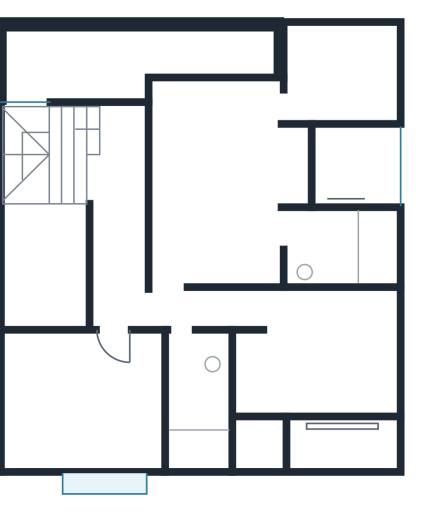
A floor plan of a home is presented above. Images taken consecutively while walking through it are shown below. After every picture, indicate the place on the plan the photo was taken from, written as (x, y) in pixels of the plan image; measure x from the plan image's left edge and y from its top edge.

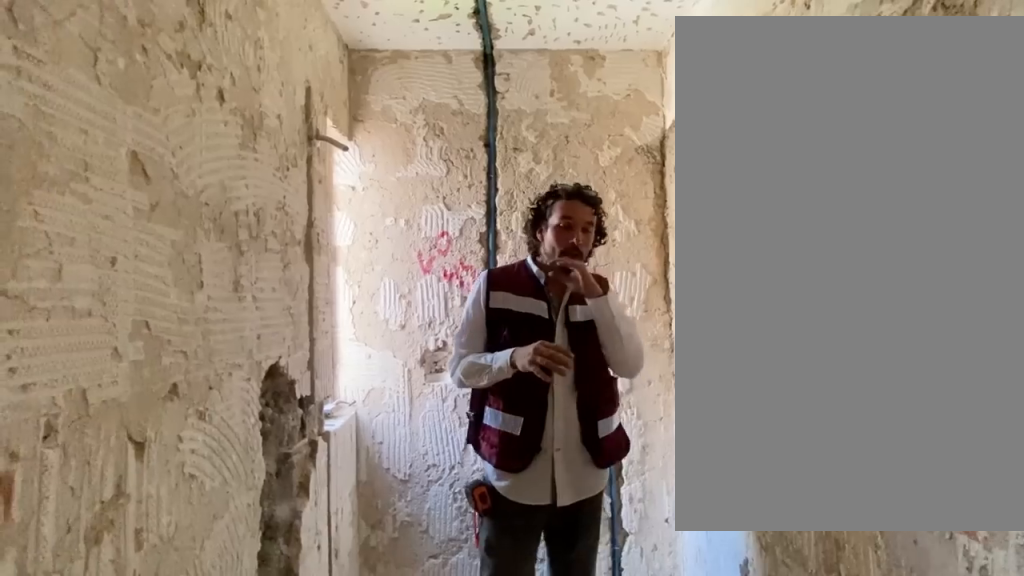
(184, 338)
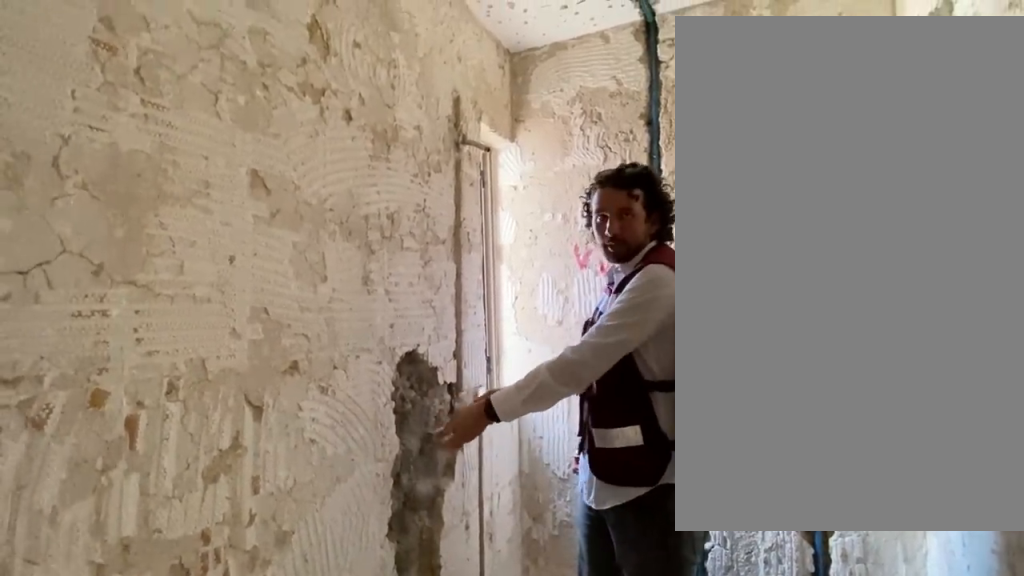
(183, 339)
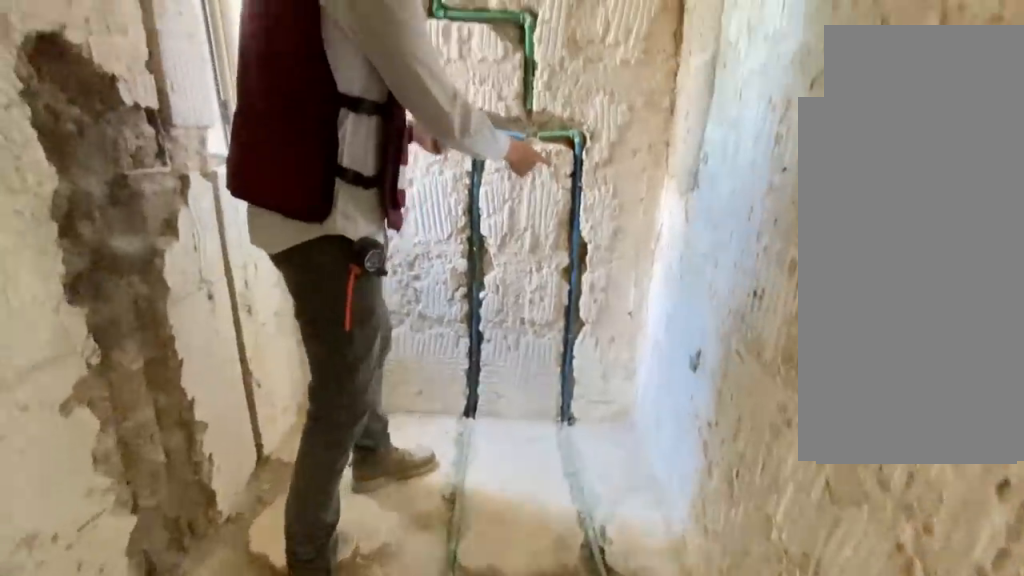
(189, 353)
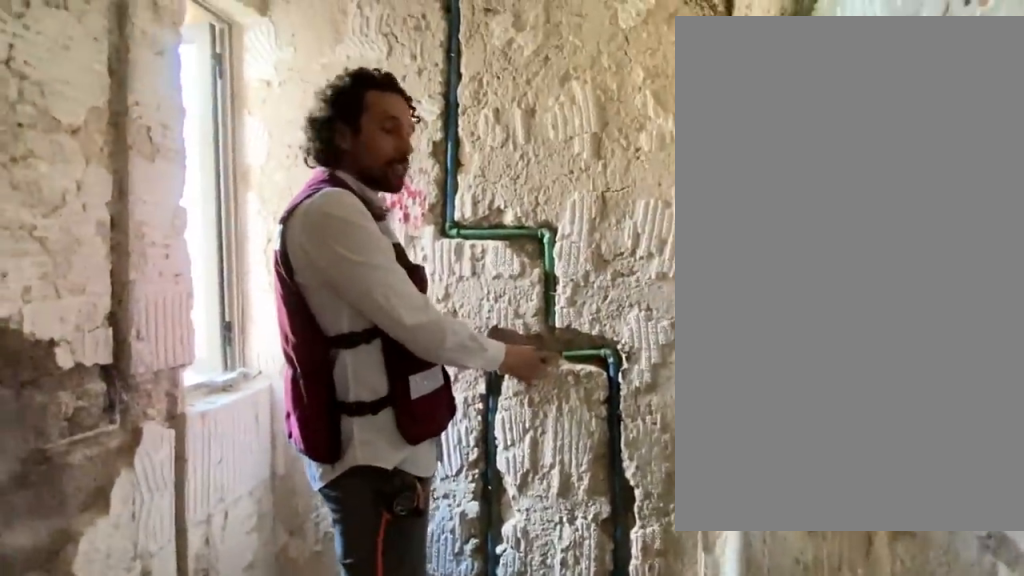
(190, 354)
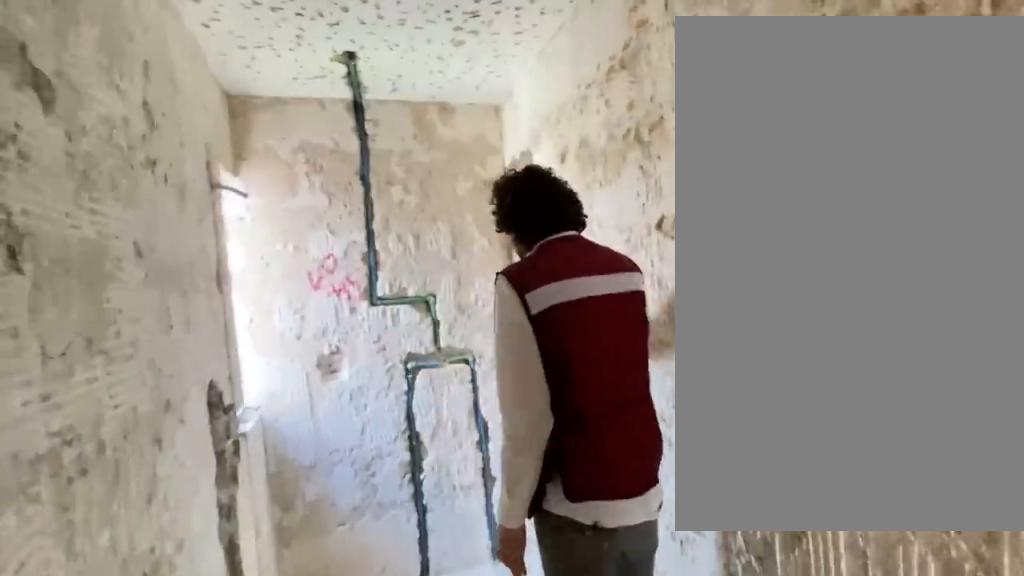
(186, 351)
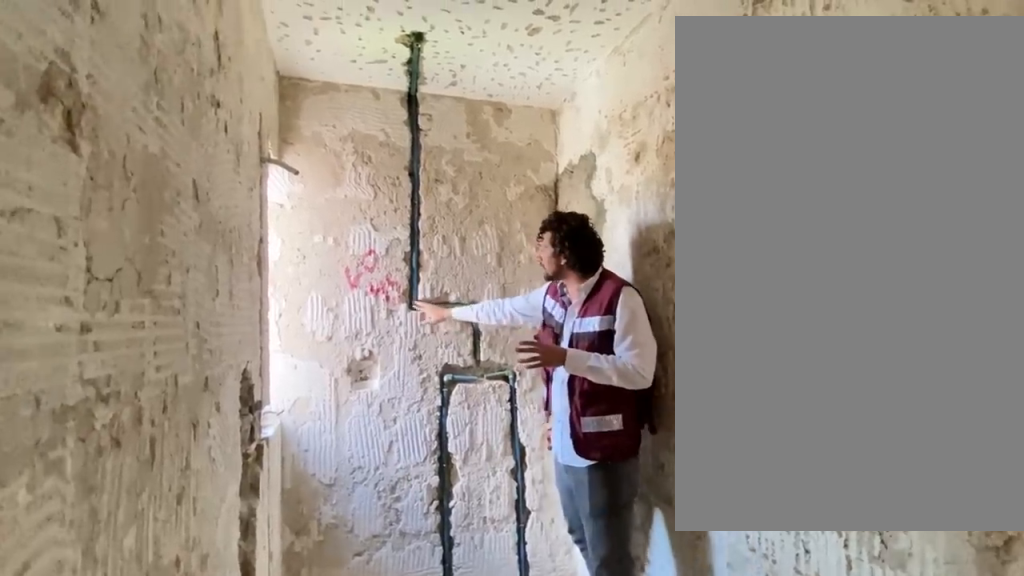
(189, 368)
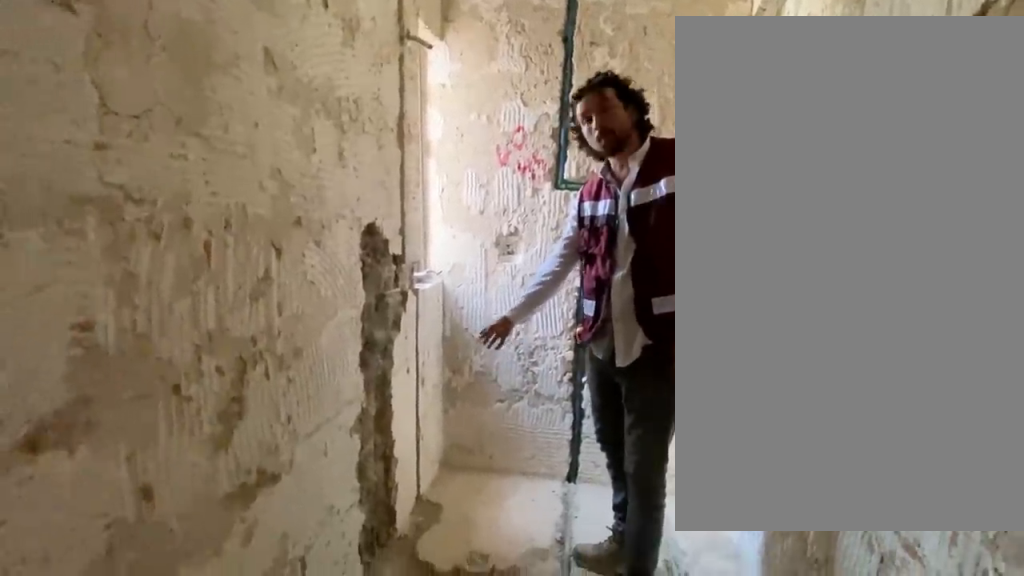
(184, 391)
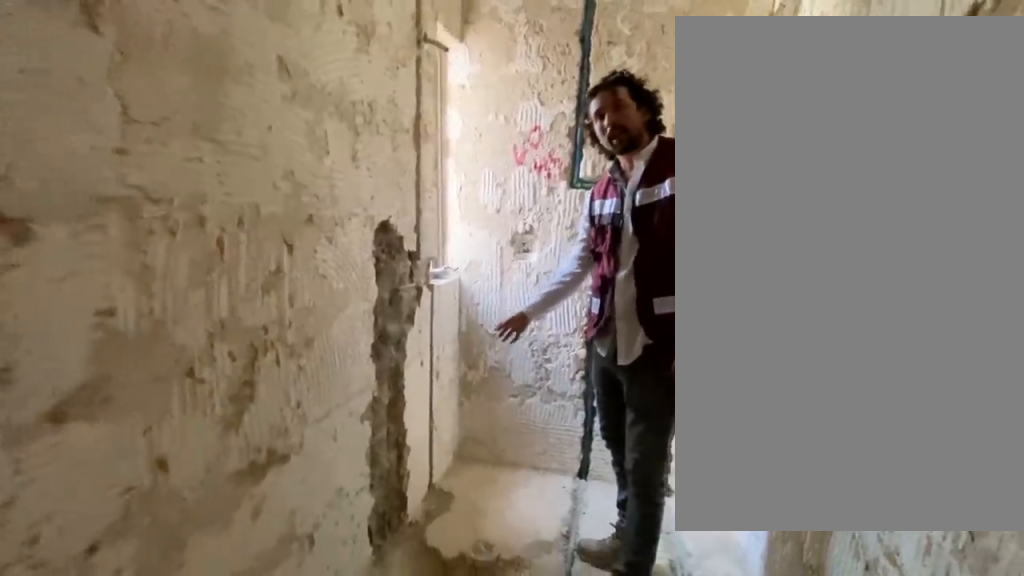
(184, 391)
